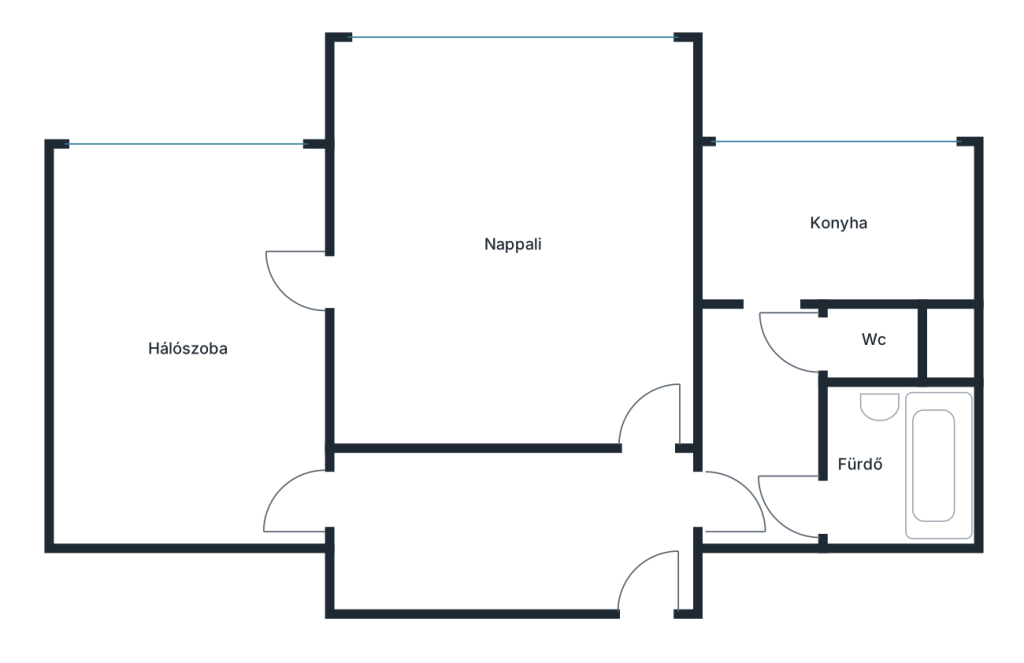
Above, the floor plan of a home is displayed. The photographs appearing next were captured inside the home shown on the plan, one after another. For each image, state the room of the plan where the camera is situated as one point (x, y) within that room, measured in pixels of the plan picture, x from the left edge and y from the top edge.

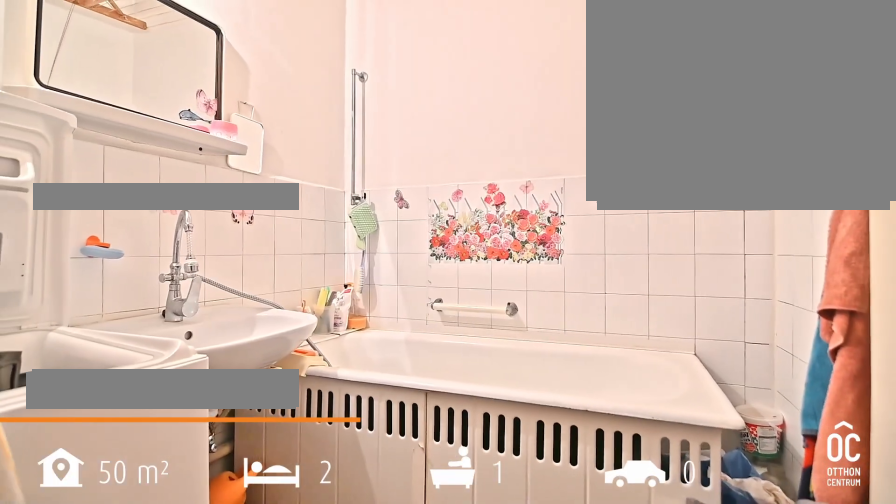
(895, 469)
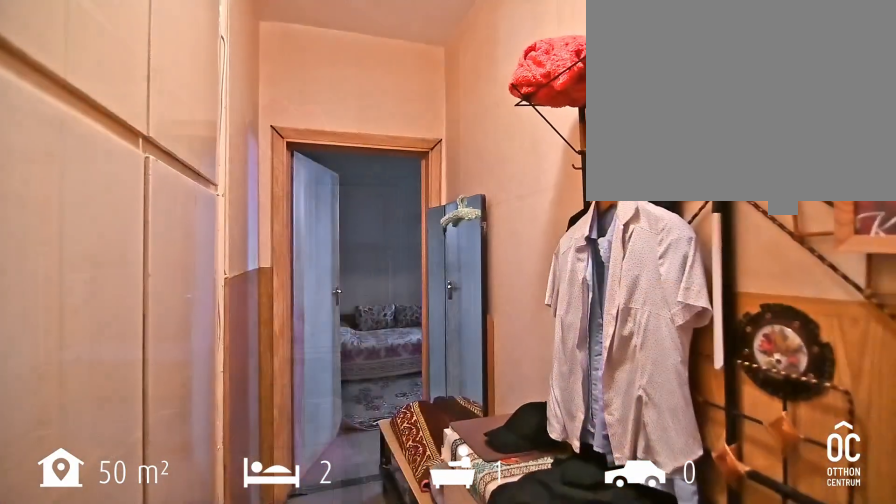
(525, 524)
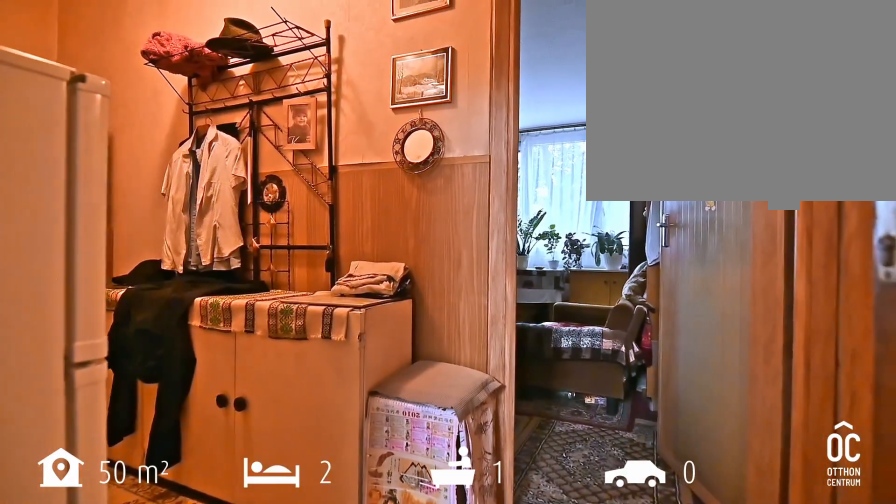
(526, 524)
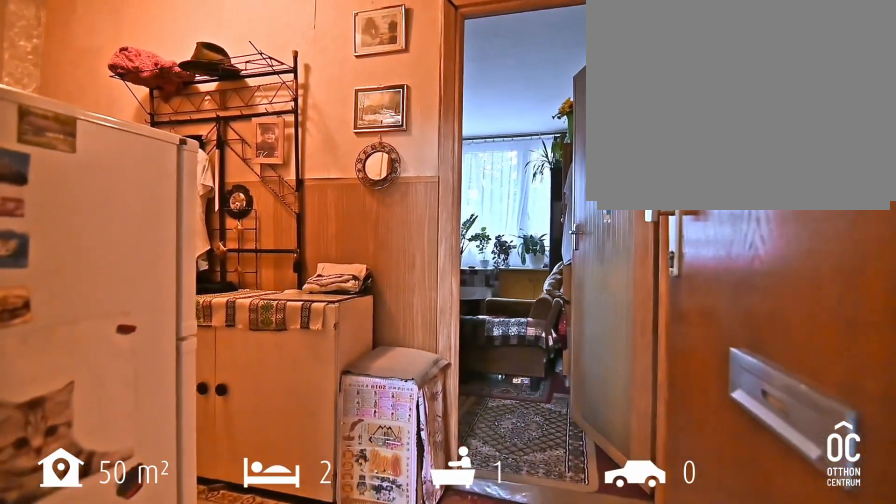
(526, 524)
